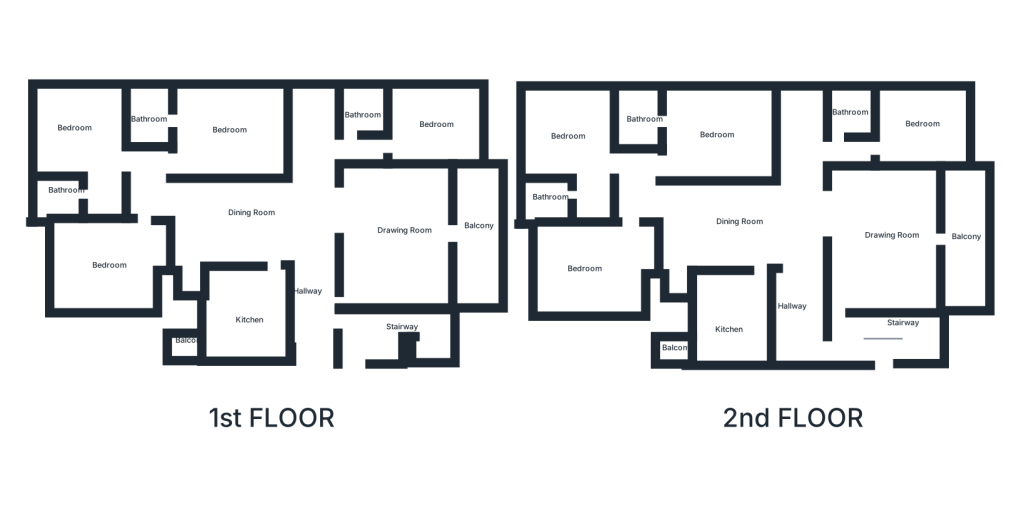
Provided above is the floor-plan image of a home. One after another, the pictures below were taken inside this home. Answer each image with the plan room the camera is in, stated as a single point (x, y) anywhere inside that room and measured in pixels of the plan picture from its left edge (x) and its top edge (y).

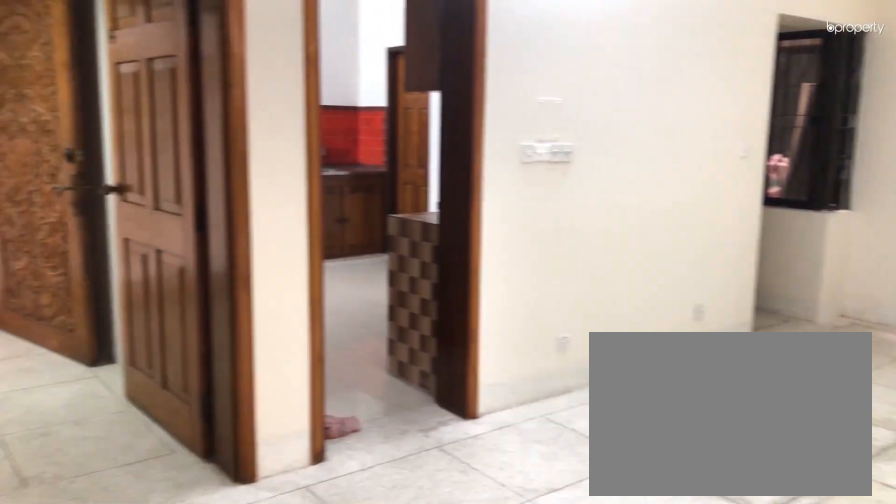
(281, 227)
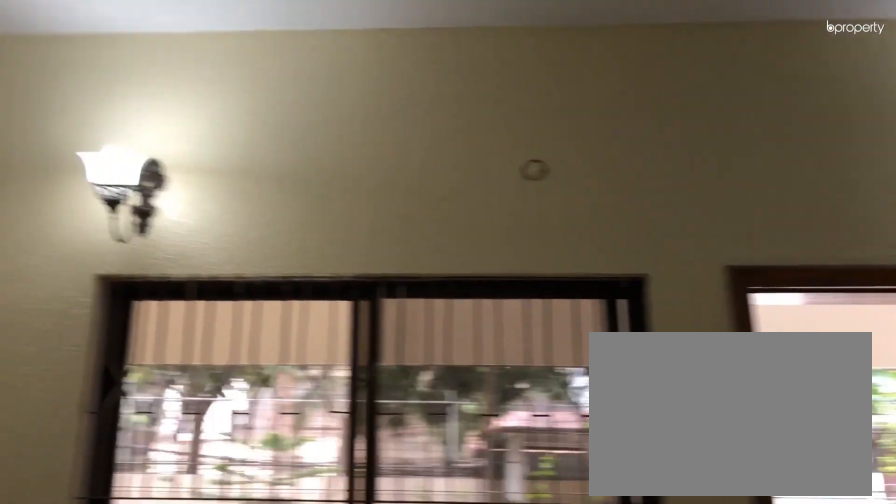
(416, 240)
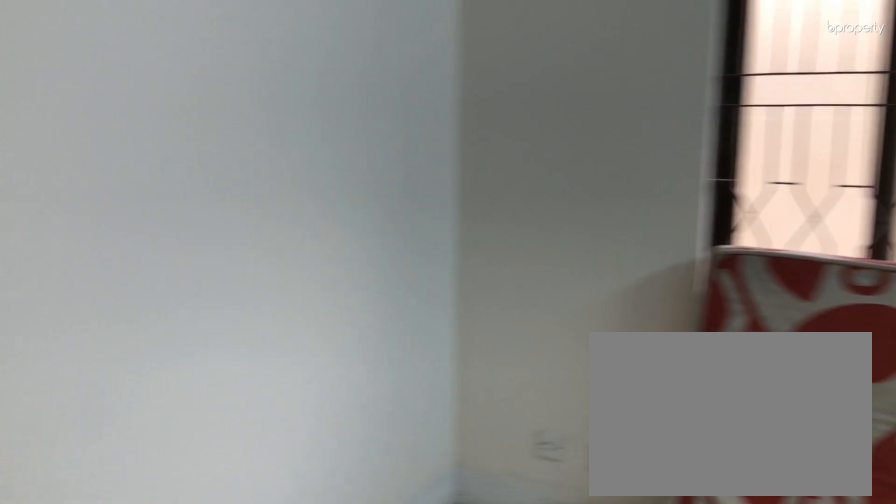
(437, 126)
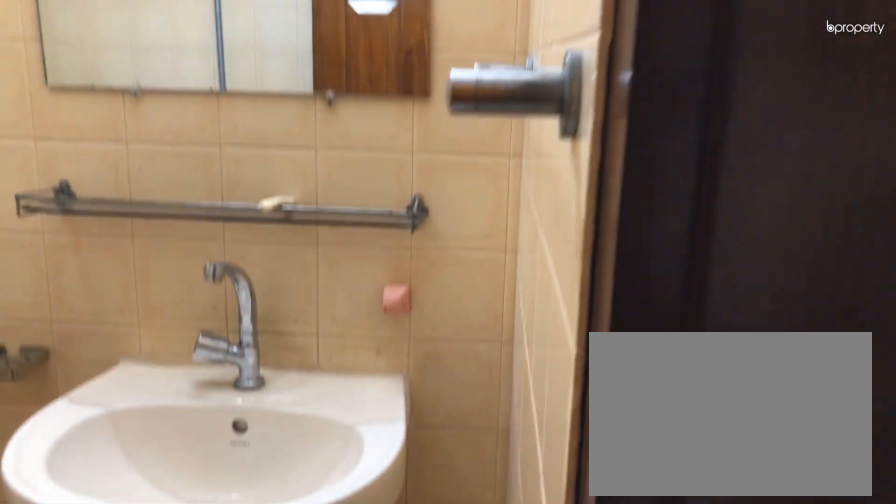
(363, 106)
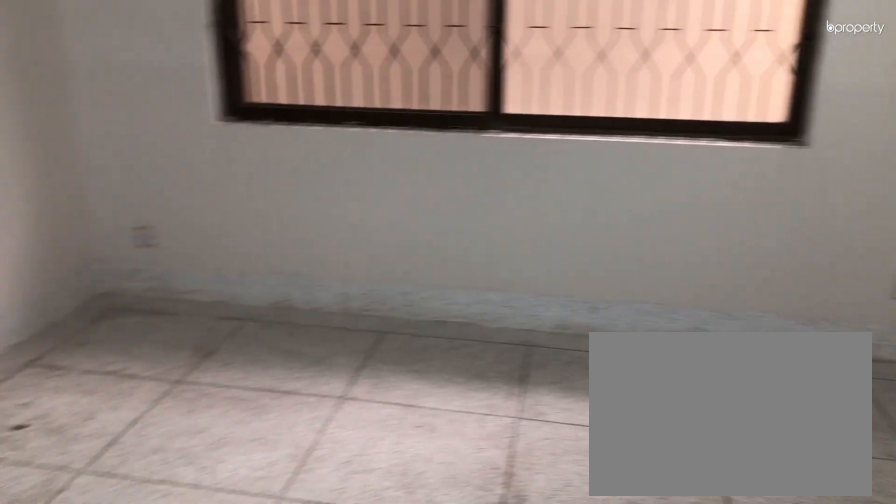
(220, 122)
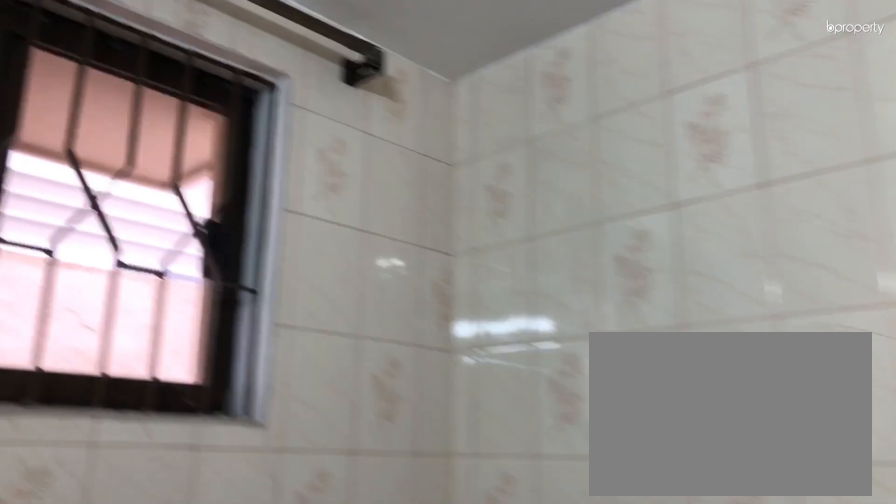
(153, 114)
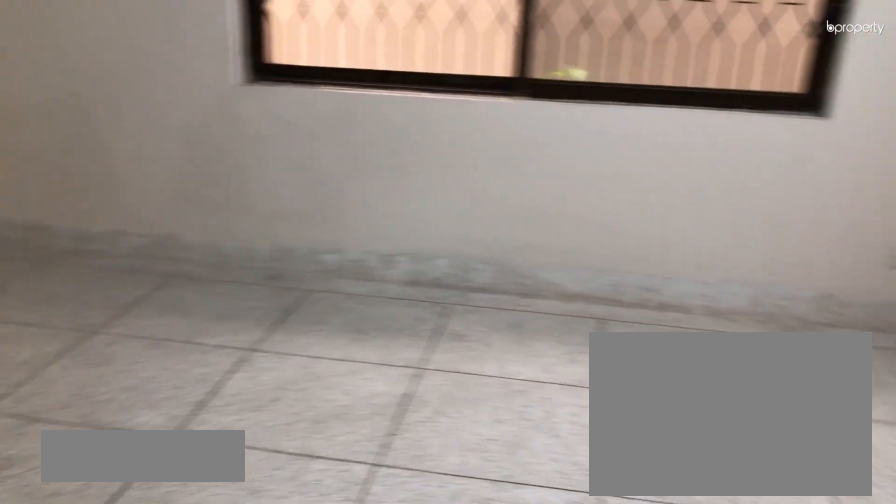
(91, 136)
